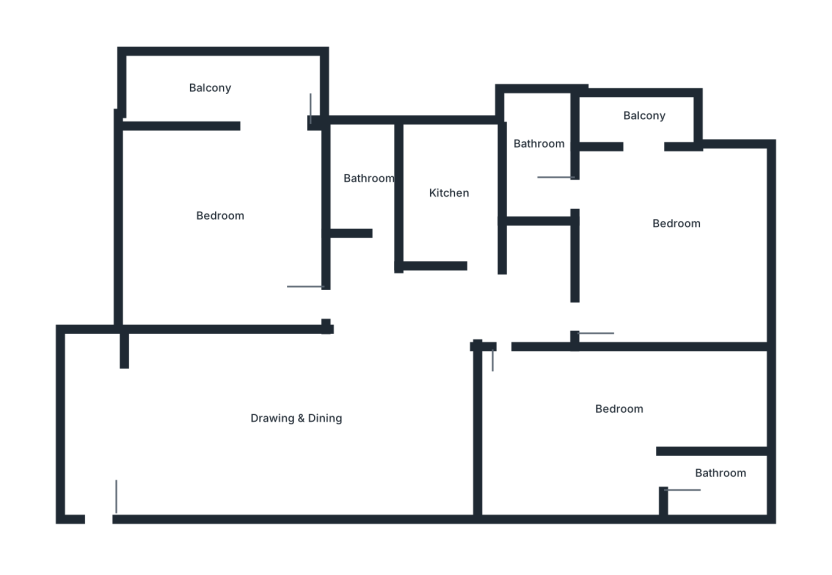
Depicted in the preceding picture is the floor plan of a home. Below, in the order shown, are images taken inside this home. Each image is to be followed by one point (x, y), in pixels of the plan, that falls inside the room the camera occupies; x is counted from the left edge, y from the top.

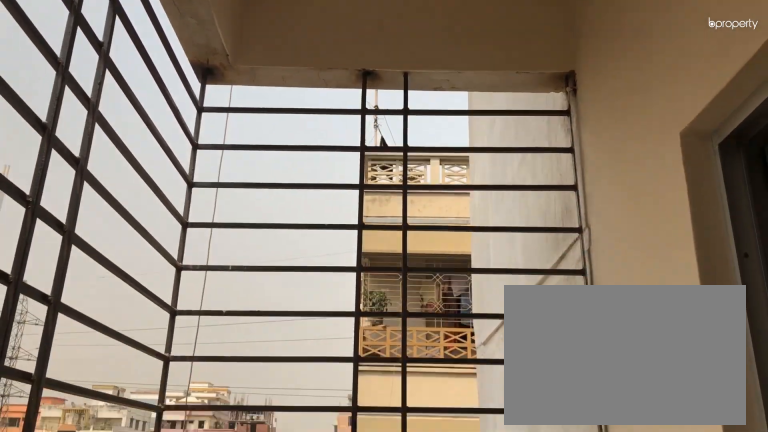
(638, 118)
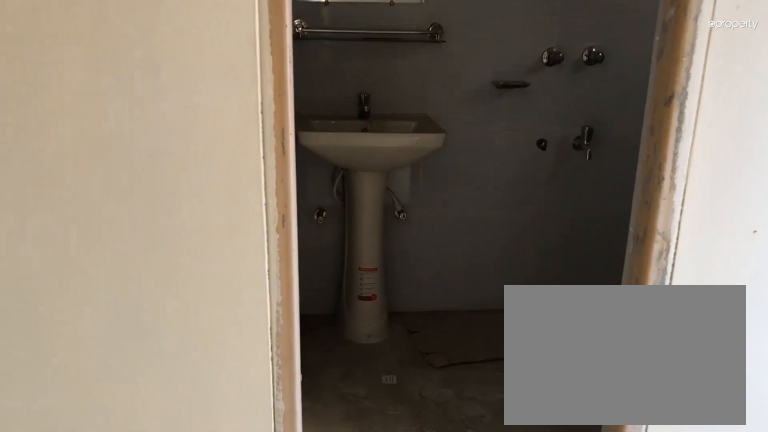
(529, 166)
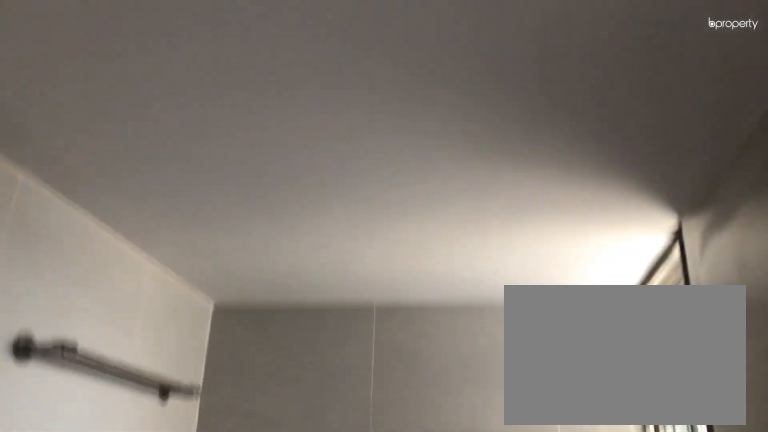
(529, 166)
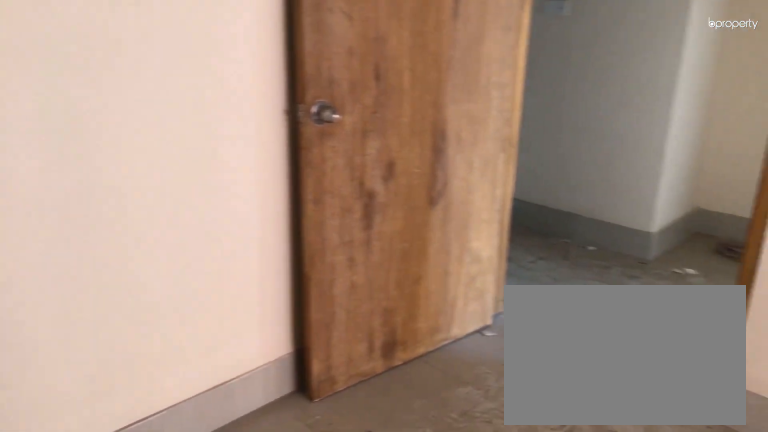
(583, 428)
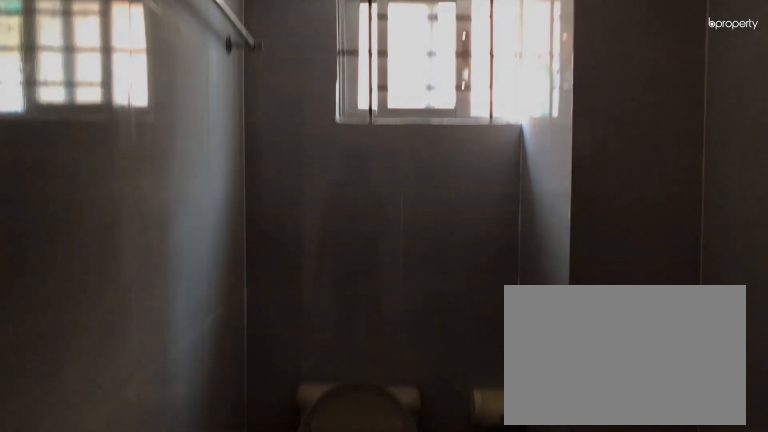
(725, 489)
